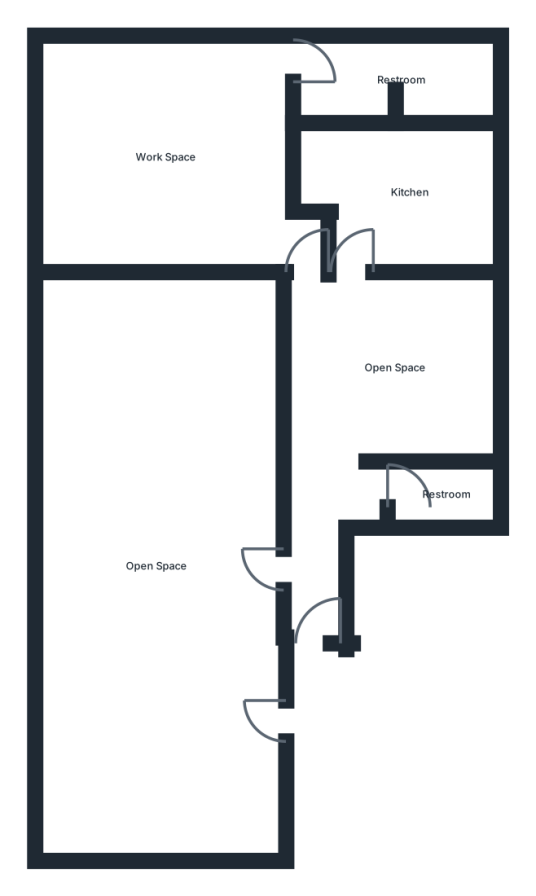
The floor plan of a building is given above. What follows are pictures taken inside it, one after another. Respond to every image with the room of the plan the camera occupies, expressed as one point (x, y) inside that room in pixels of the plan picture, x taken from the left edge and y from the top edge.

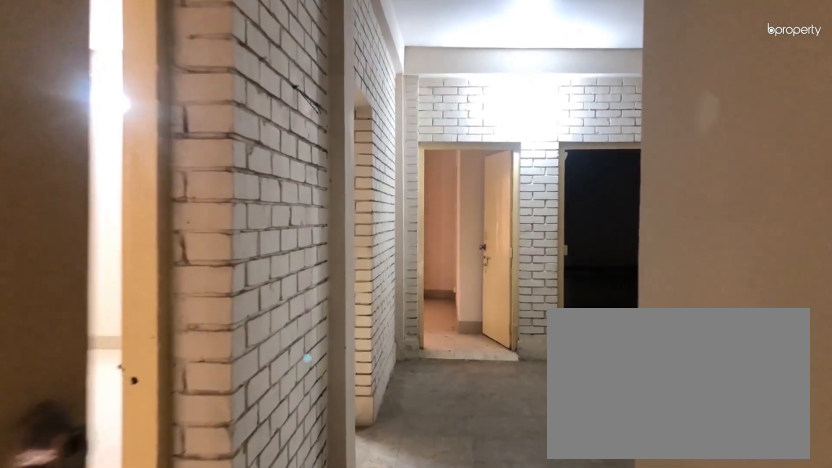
(313, 596)
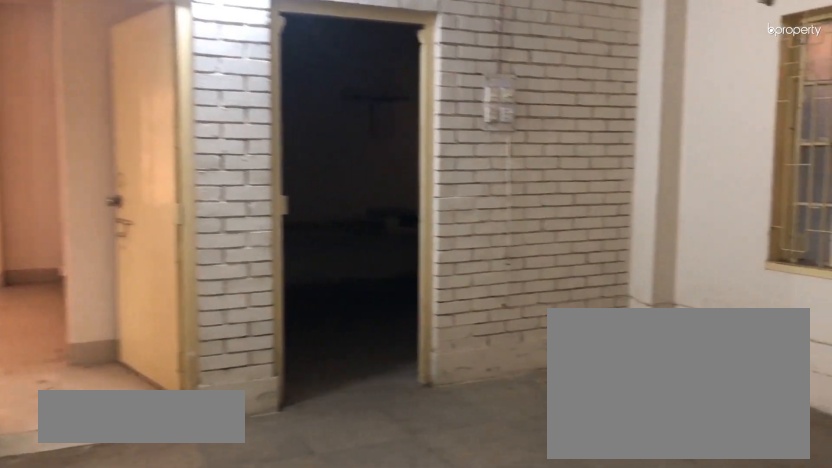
(394, 368)
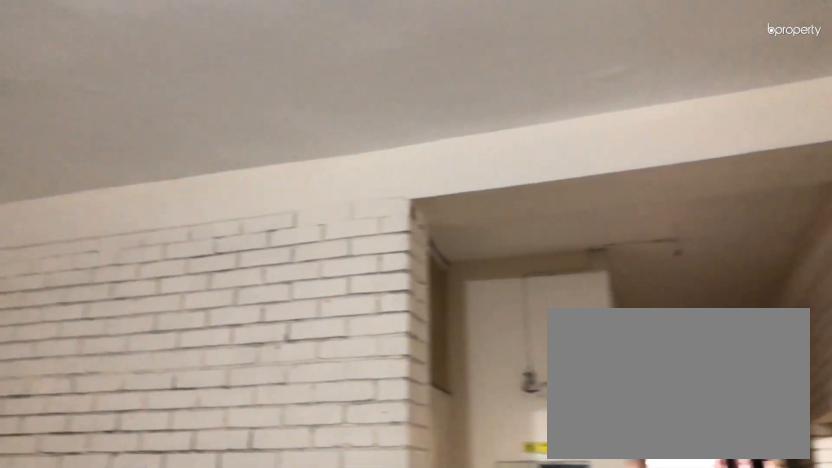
(394, 368)
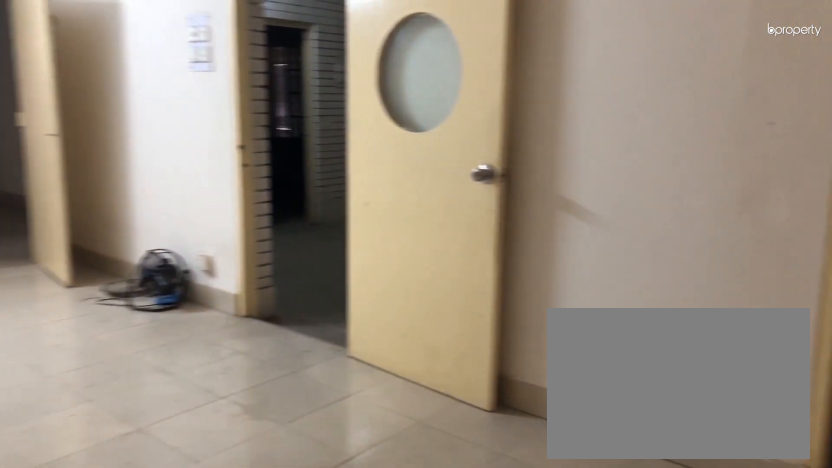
(155, 566)
